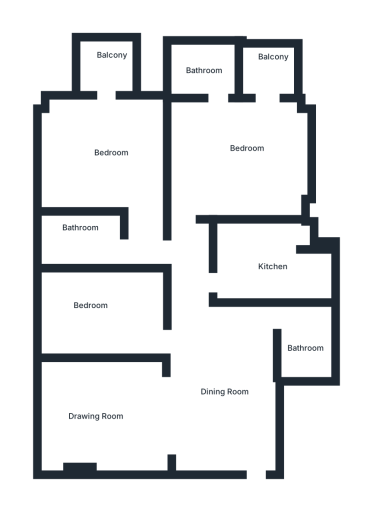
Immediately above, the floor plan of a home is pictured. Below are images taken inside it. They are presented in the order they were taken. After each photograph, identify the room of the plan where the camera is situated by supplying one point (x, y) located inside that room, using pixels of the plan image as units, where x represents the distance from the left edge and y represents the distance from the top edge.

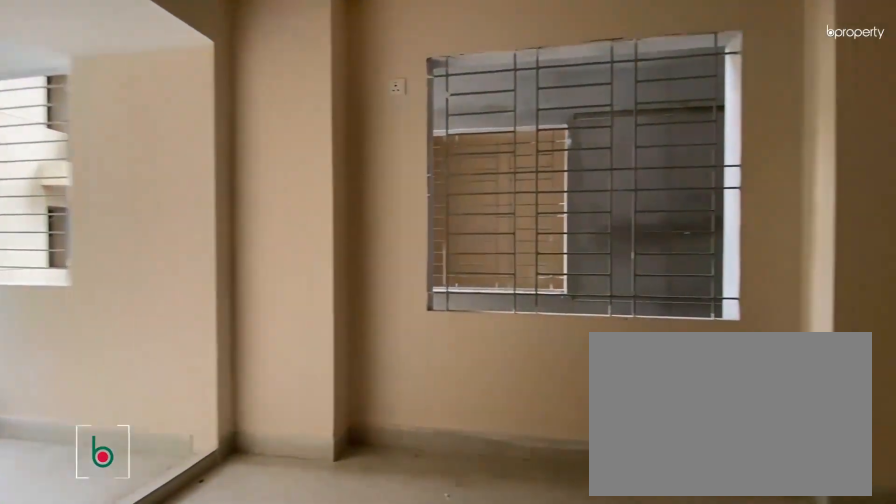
(227, 158)
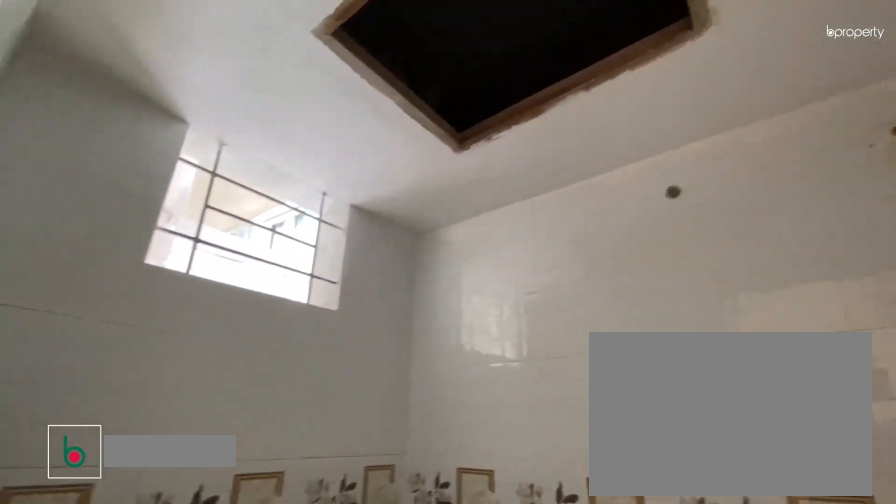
(208, 72)
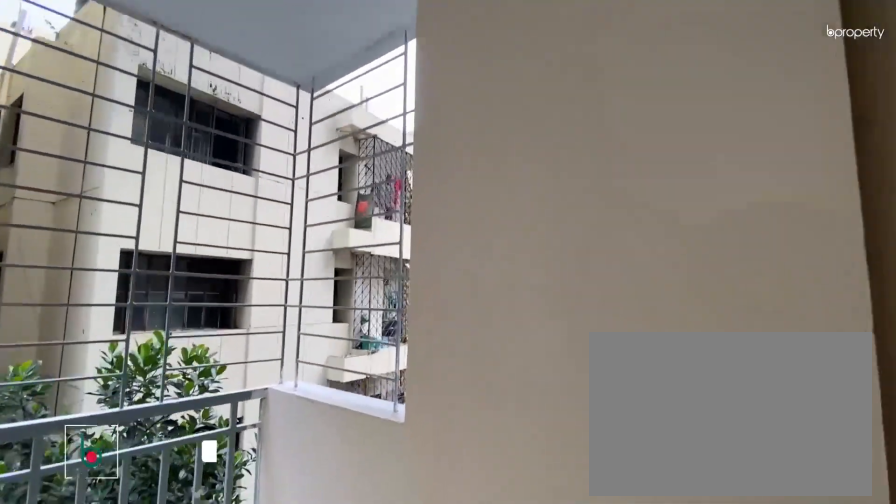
(267, 69)
